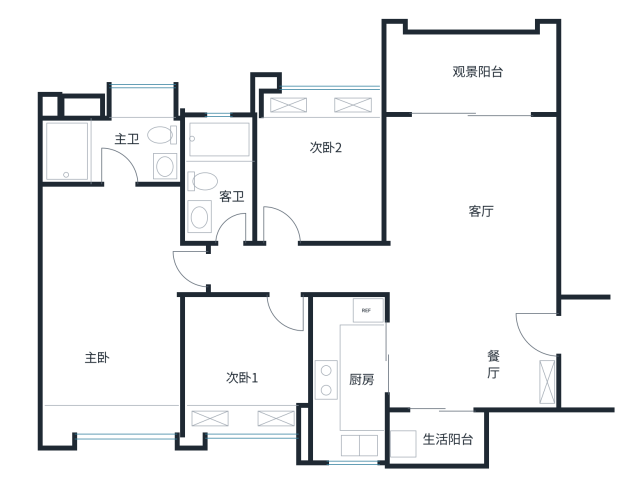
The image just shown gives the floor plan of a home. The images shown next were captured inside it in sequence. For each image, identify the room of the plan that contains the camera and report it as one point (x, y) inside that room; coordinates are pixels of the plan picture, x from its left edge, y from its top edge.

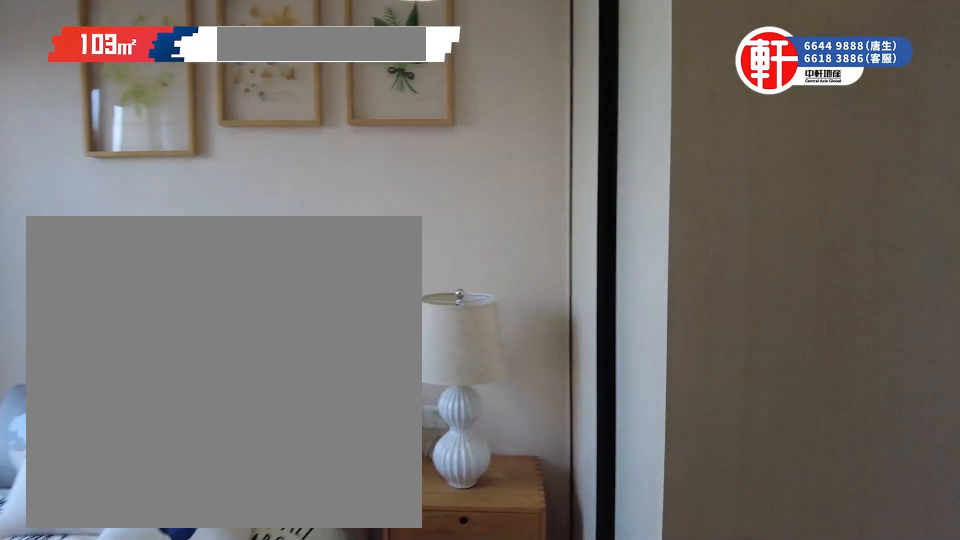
(316, 201)
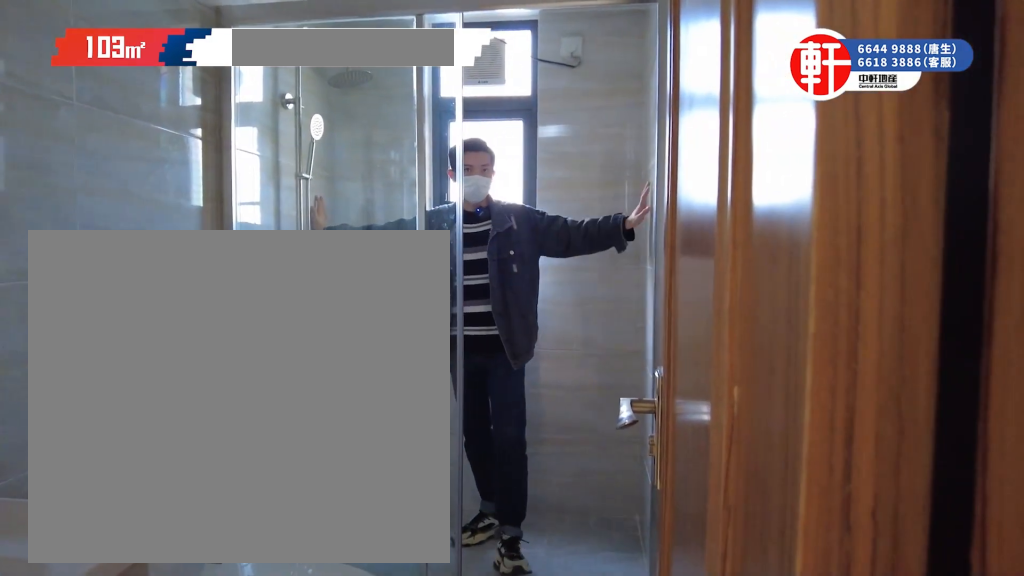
(219, 207)
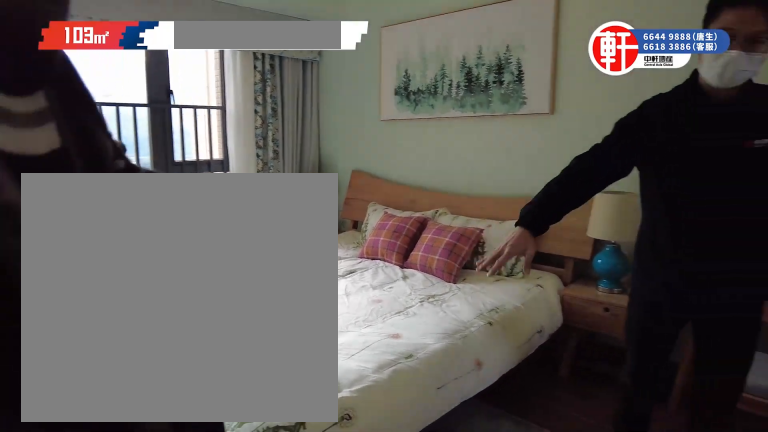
(117, 314)
